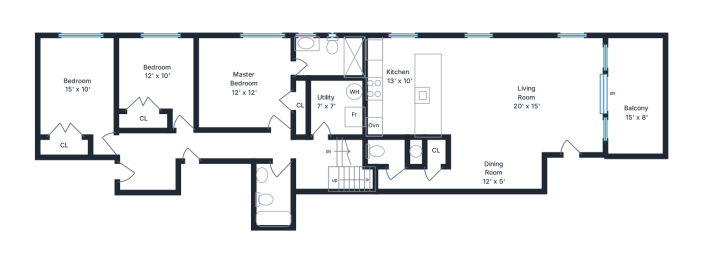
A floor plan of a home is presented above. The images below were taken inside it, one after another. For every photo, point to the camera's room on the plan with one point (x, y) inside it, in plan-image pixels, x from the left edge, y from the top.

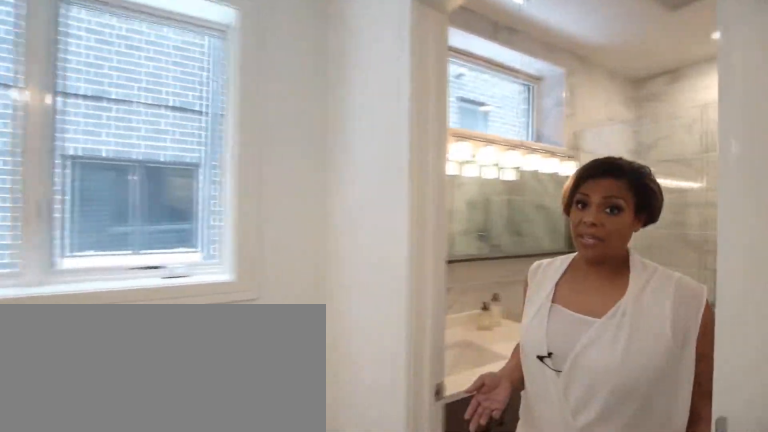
(242, 81)
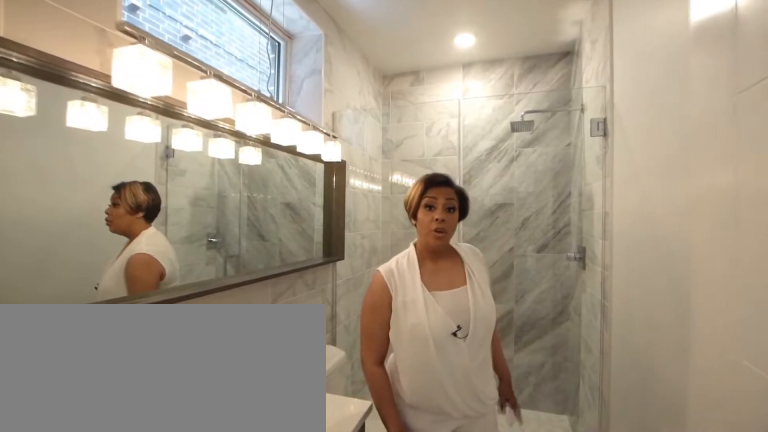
(323, 62)
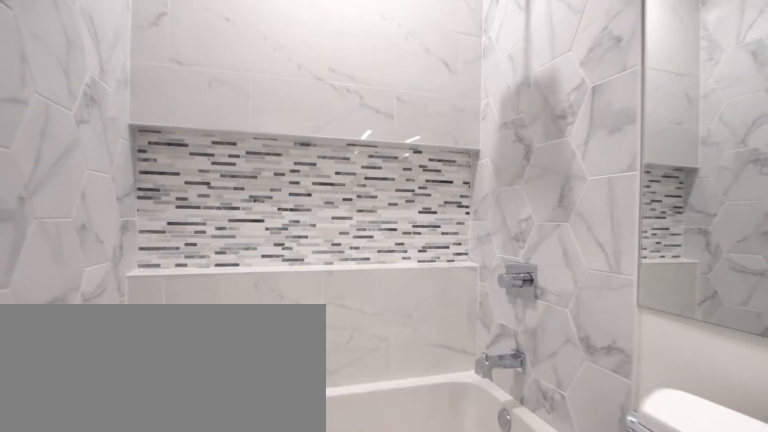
(279, 190)
